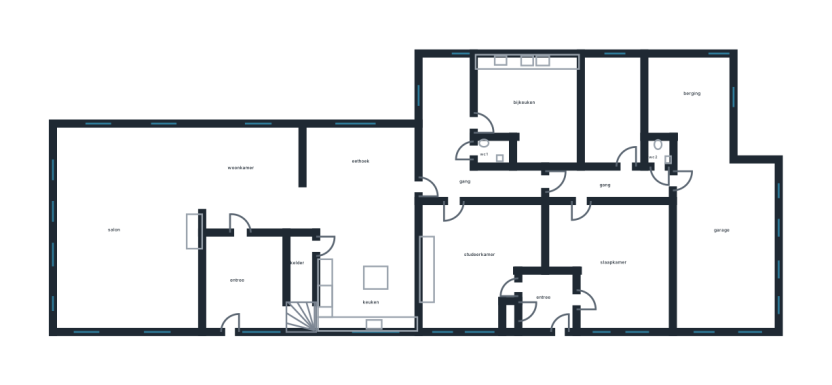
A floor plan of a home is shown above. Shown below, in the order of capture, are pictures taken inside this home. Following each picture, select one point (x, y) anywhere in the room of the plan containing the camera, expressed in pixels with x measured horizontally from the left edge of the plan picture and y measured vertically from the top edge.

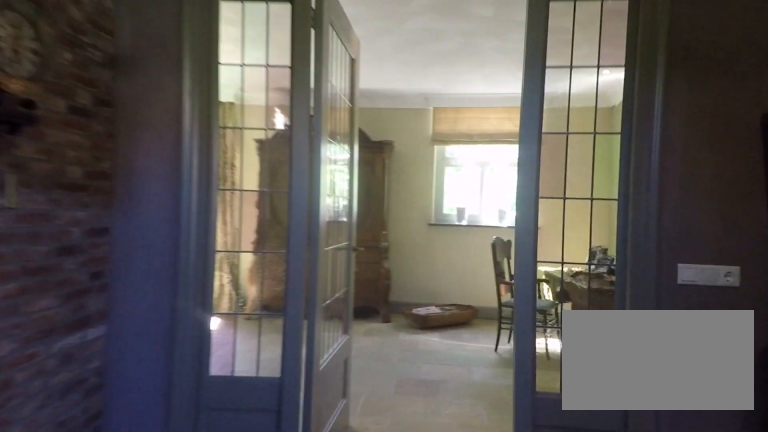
(246, 282)
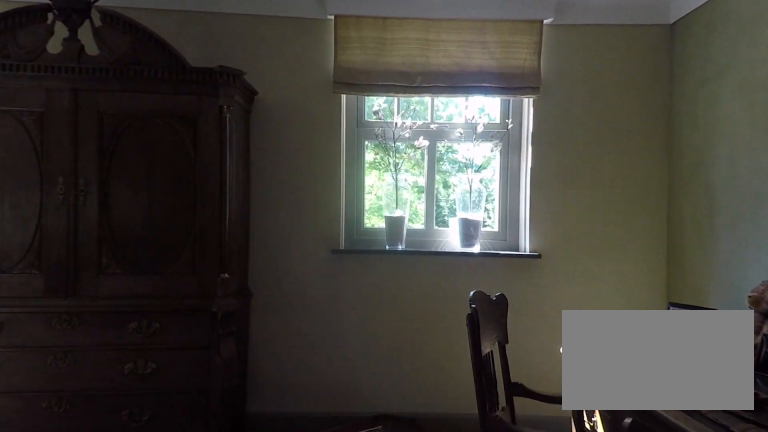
(165, 214)
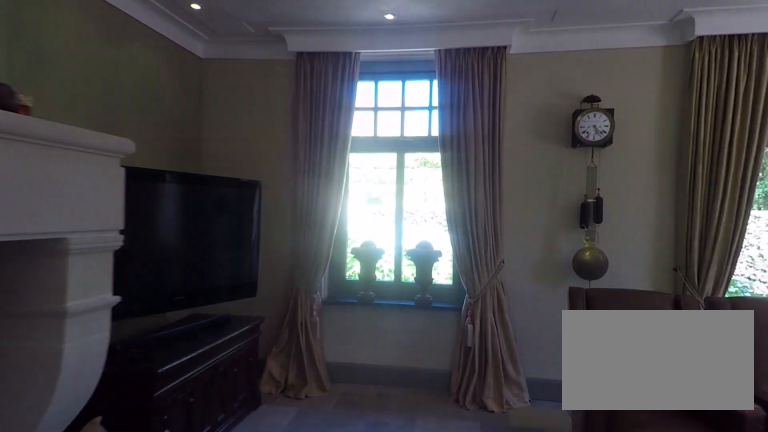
(165, 214)
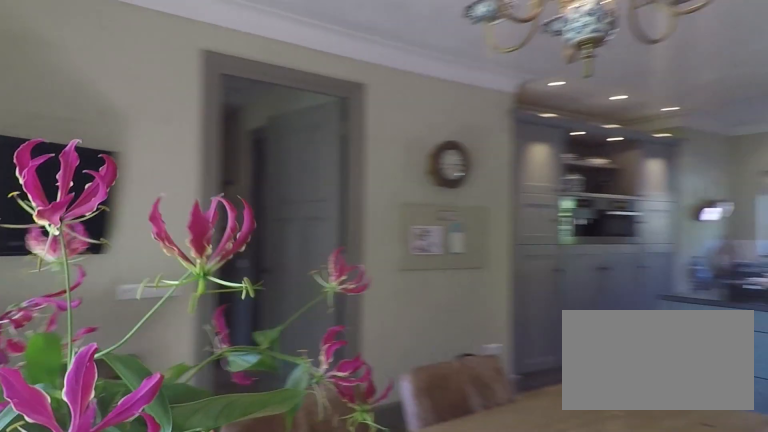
(364, 226)
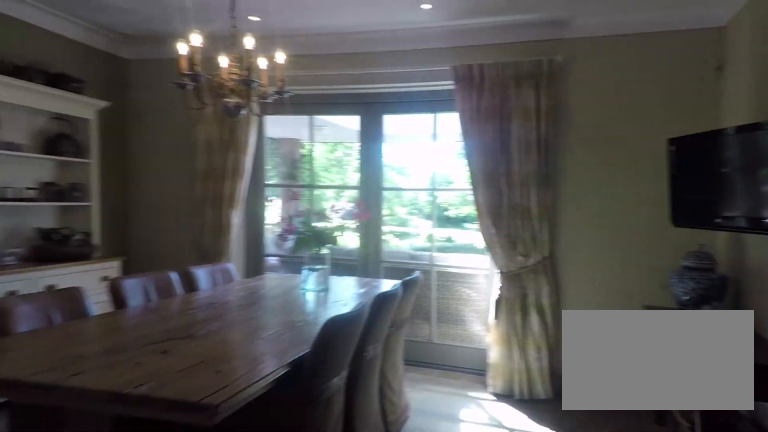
(364, 226)
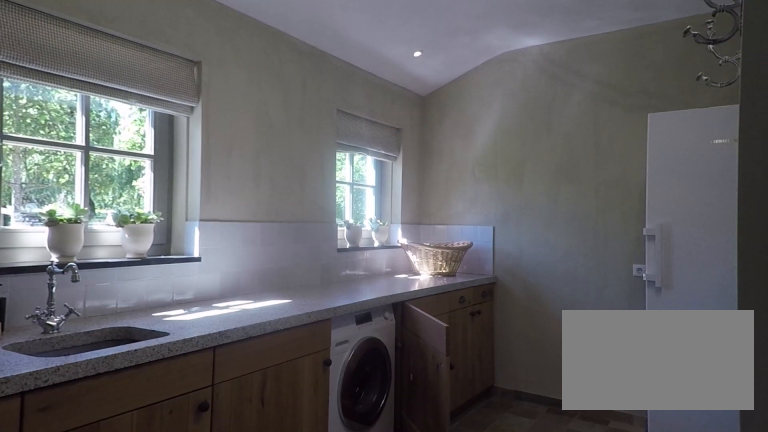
(530, 110)
